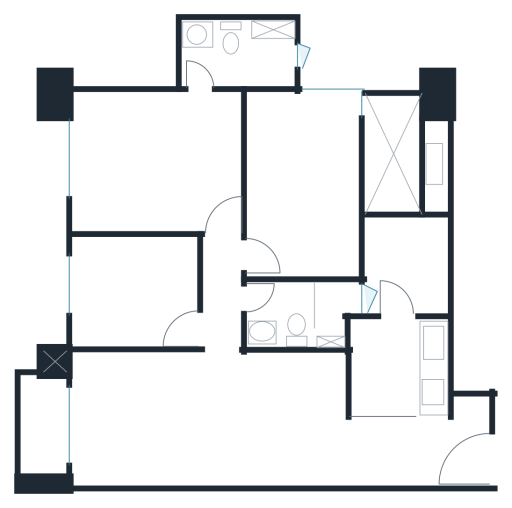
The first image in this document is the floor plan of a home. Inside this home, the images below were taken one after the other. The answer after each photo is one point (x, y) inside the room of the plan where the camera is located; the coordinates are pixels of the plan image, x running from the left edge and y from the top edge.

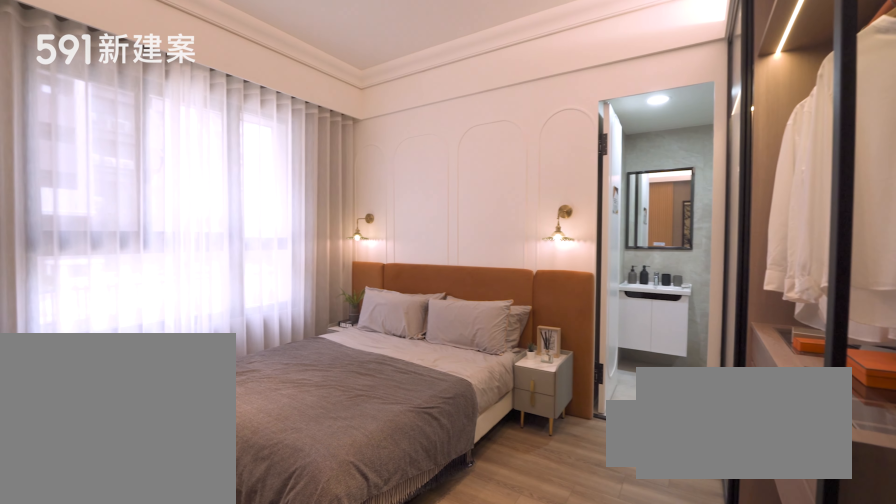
(154, 160)
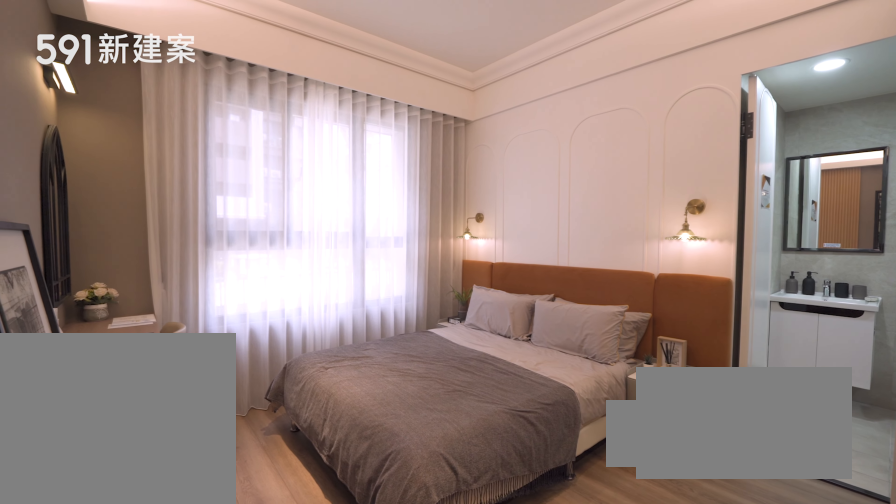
(154, 160)
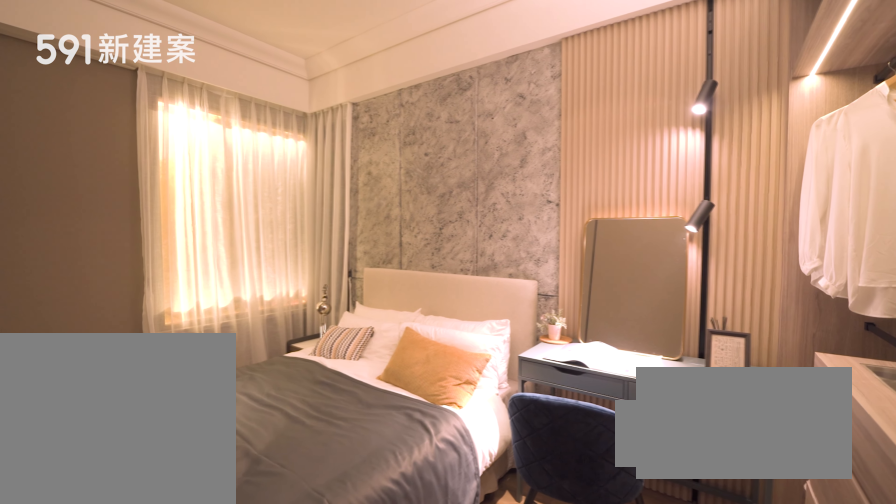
(303, 182)
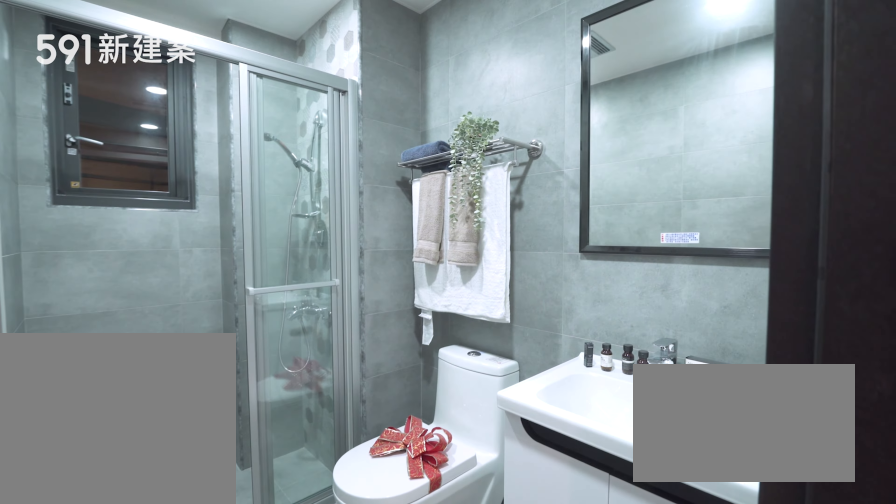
(299, 312)
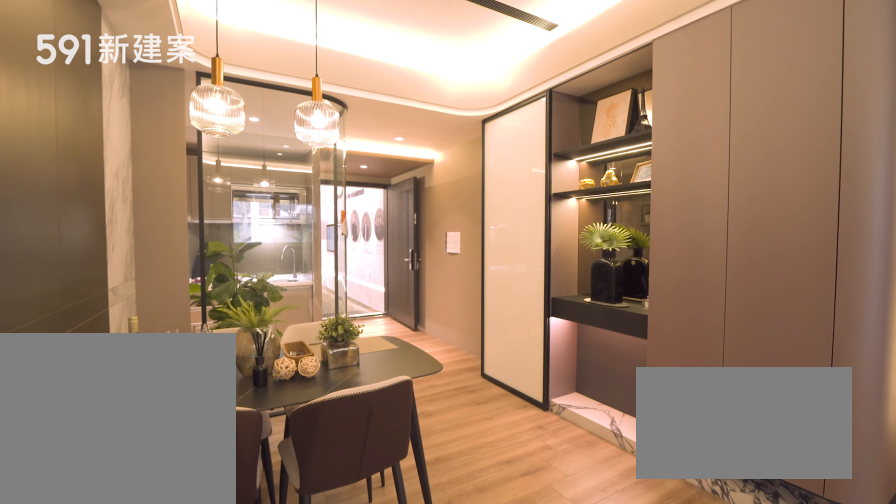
(296, 418)
